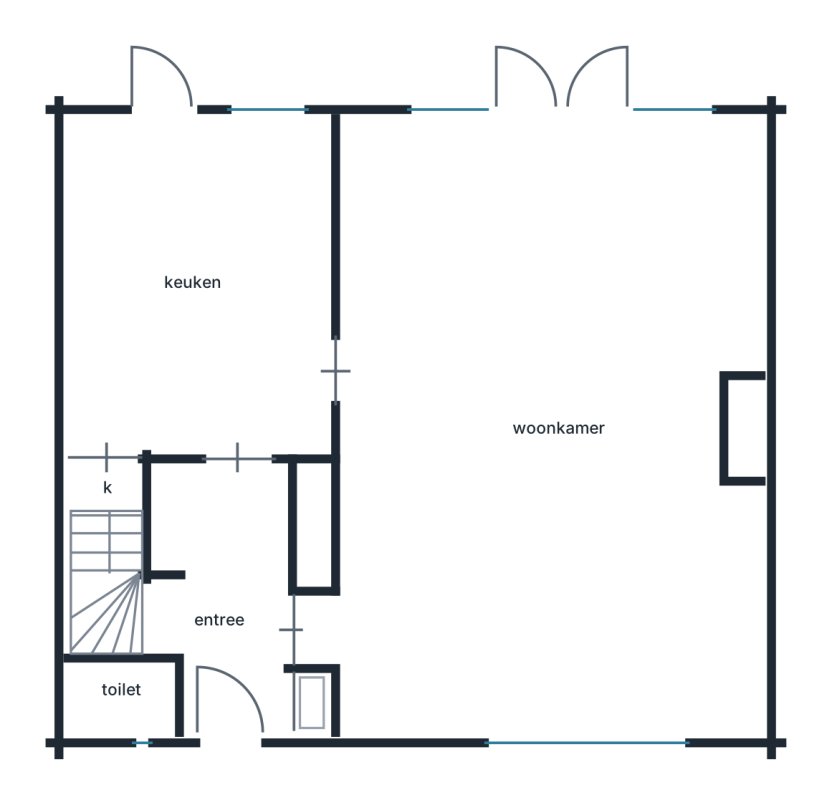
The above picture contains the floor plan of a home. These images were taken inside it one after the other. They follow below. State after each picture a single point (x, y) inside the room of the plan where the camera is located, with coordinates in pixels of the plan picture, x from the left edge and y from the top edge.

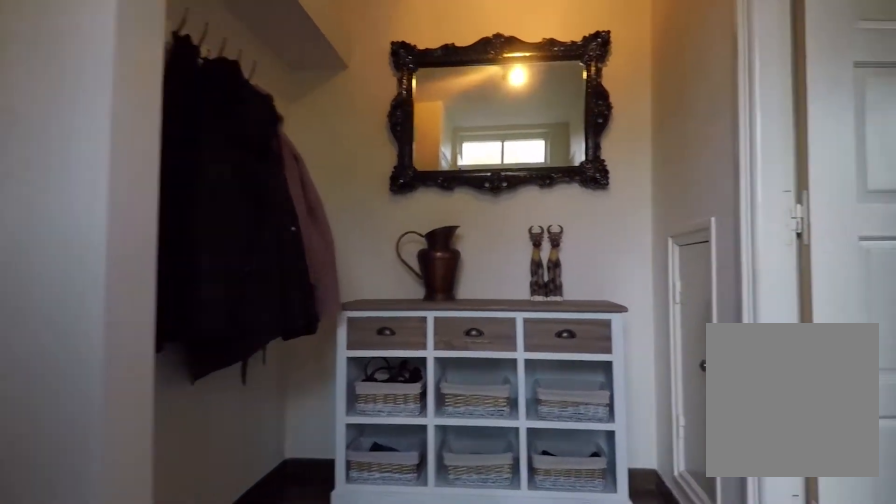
(224, 596)
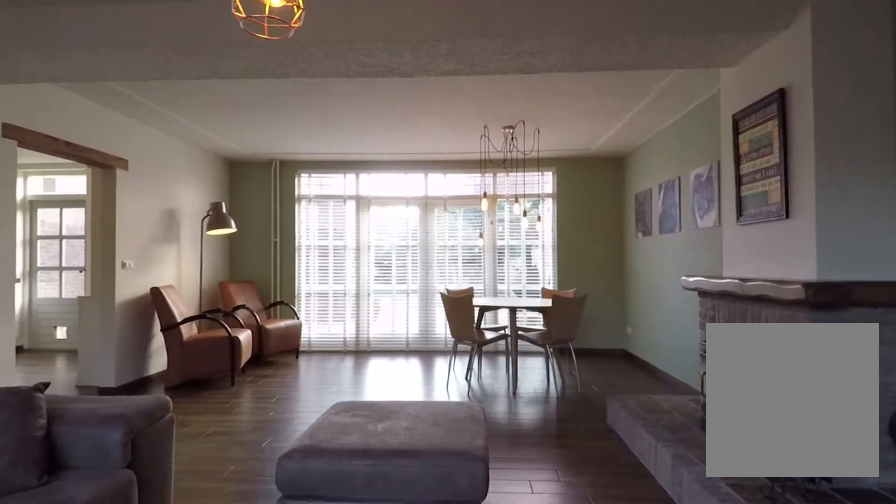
(553, 195)
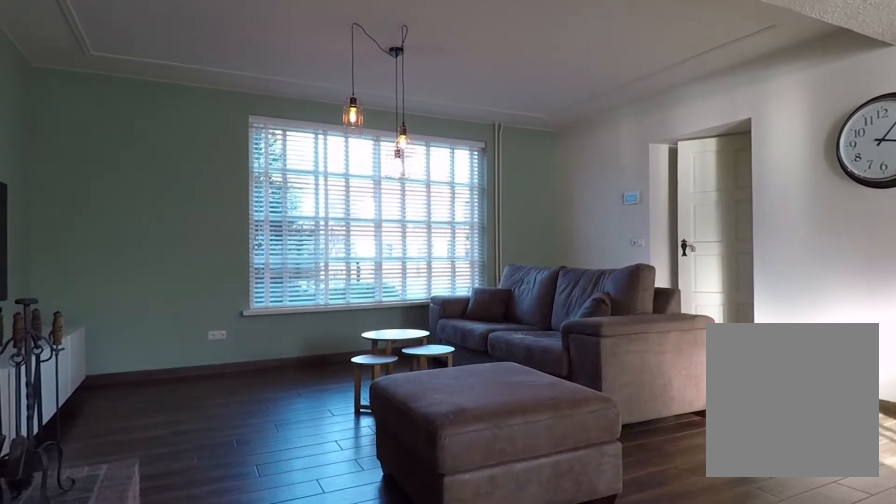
(553, 195)
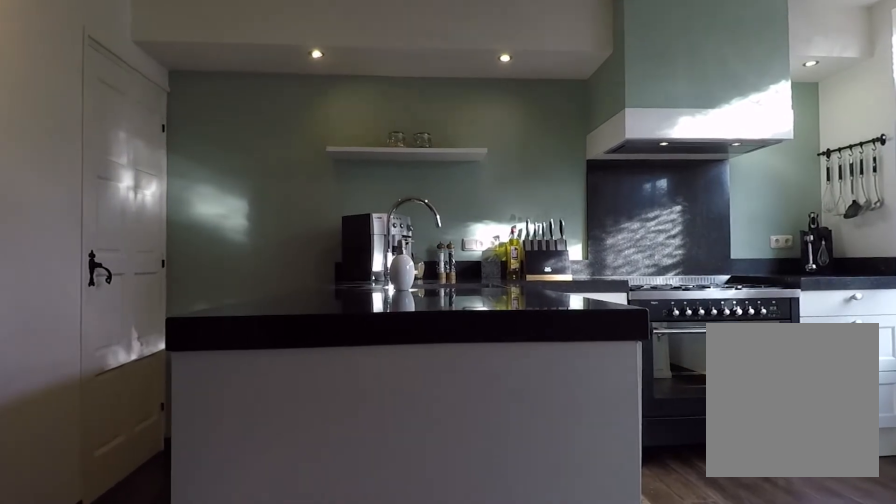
(201, 246)
